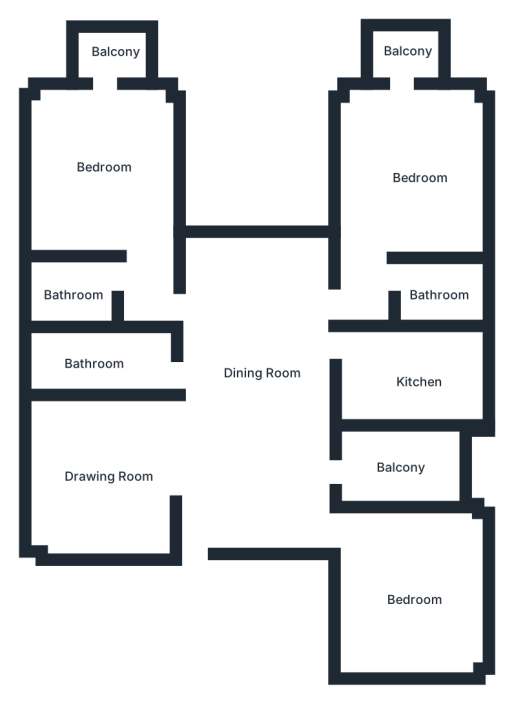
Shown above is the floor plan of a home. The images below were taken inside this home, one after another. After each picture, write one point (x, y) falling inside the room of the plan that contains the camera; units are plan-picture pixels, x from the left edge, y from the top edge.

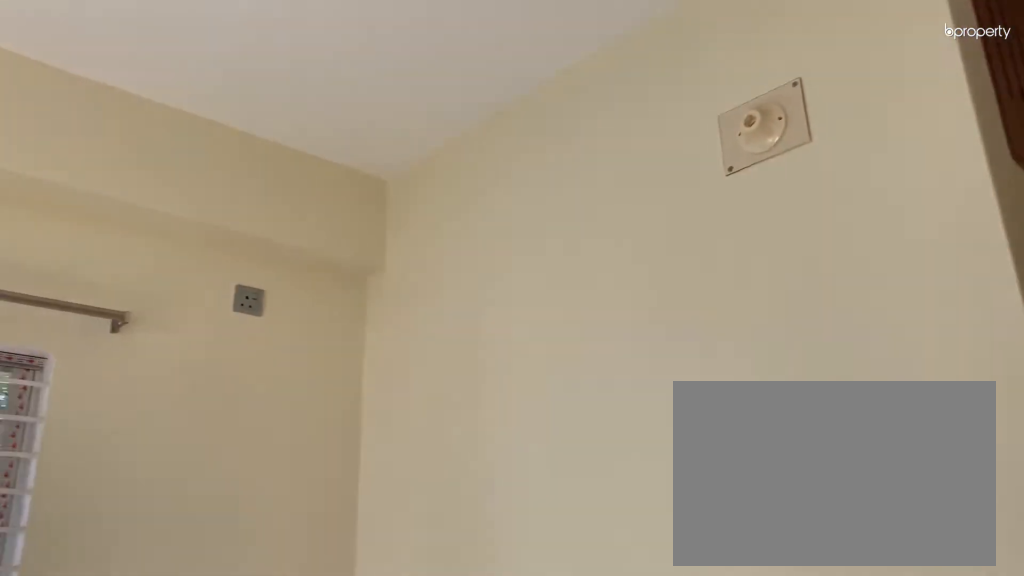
(408, 171)
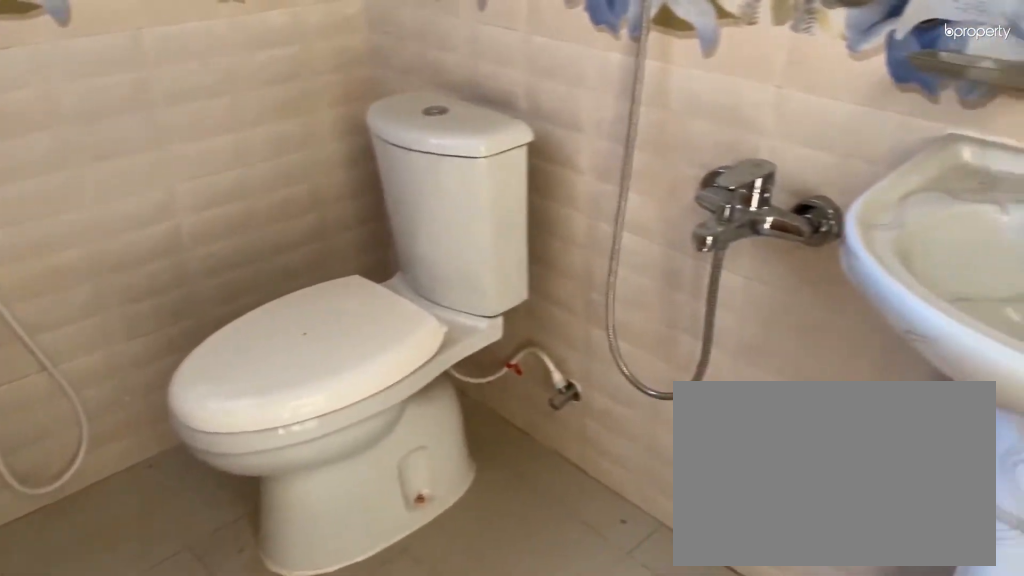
(430, 293)
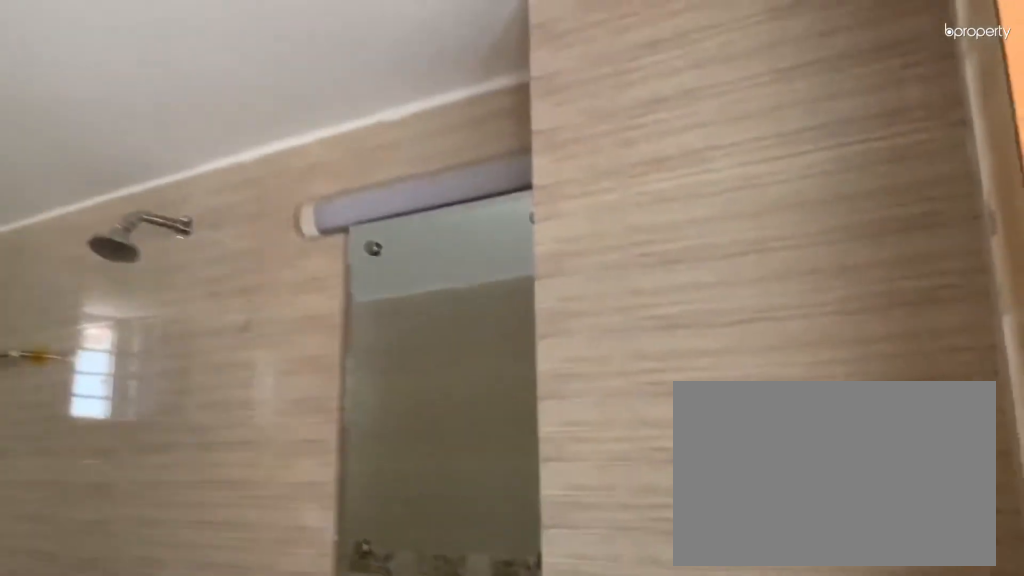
(91, 361)
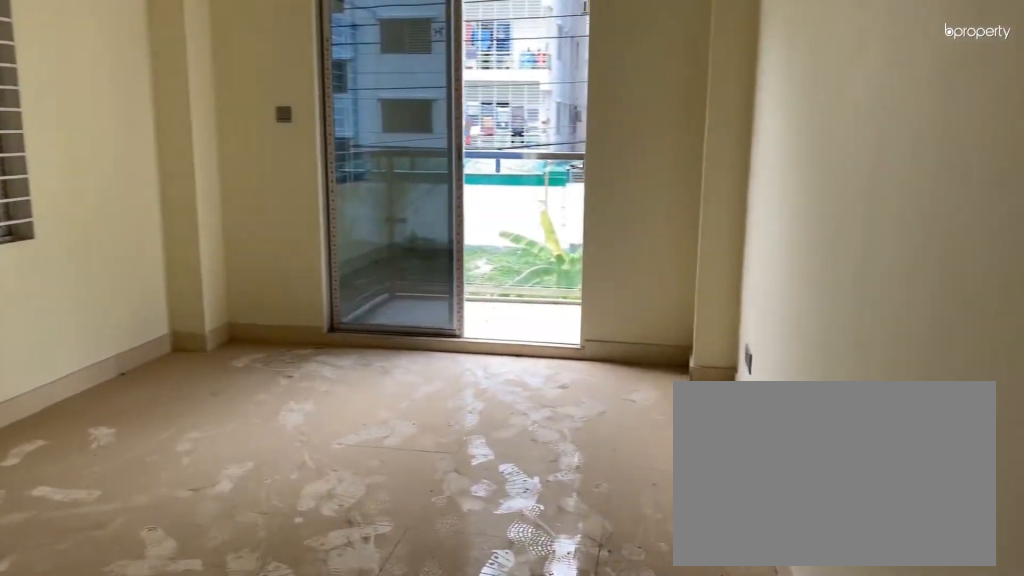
(94, 171)
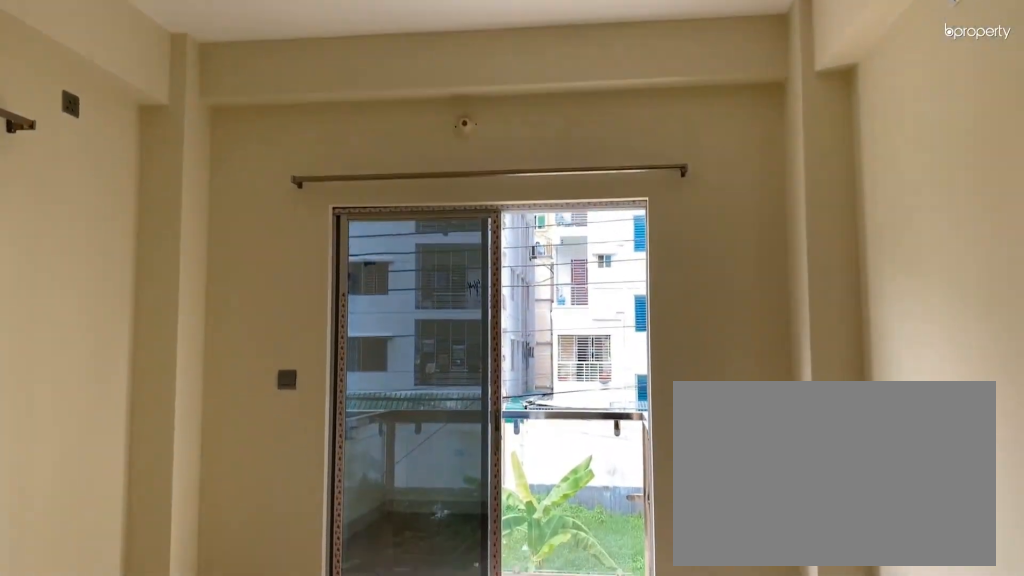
(94, 171)
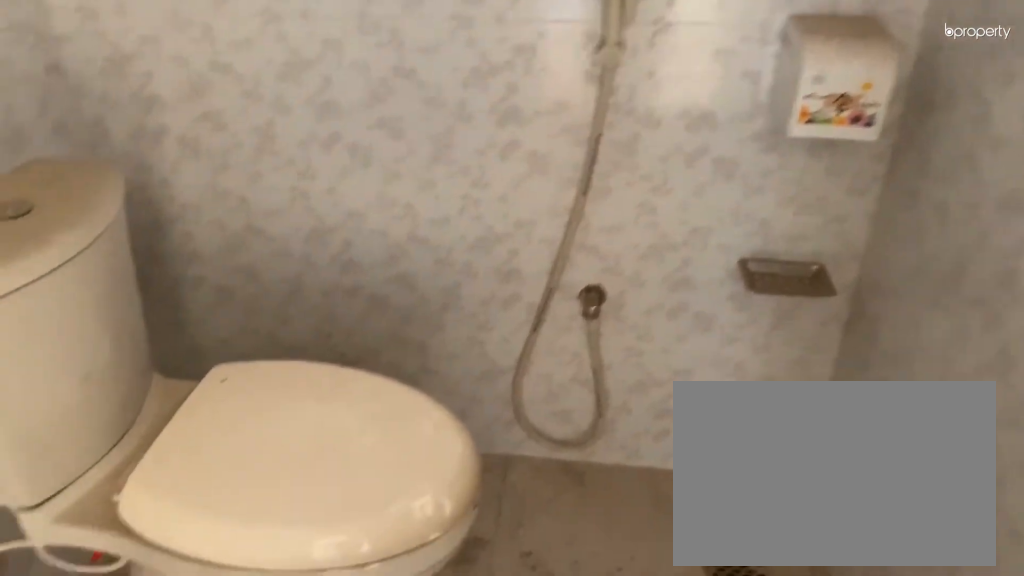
(71, 299)
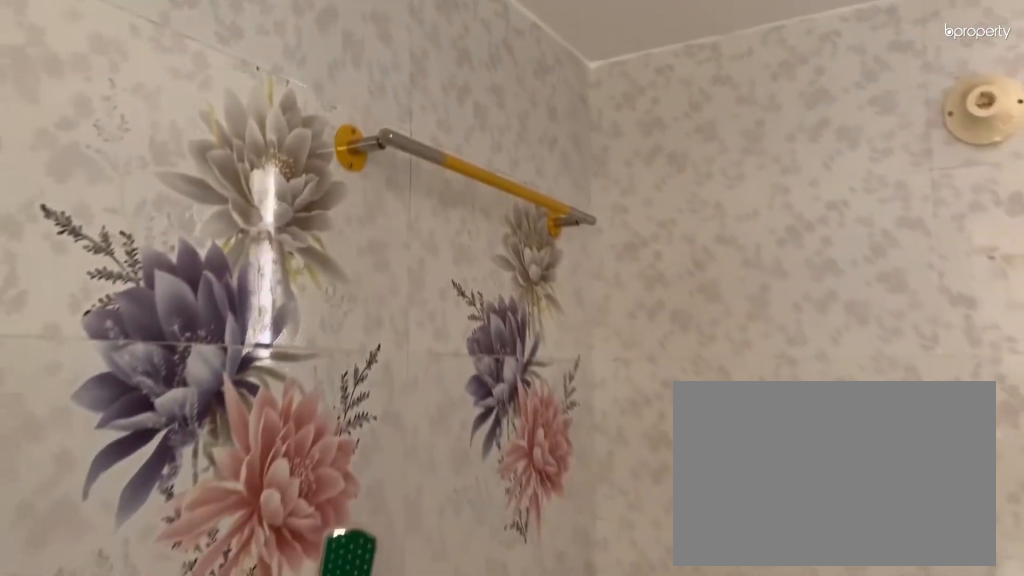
(71, 298)
